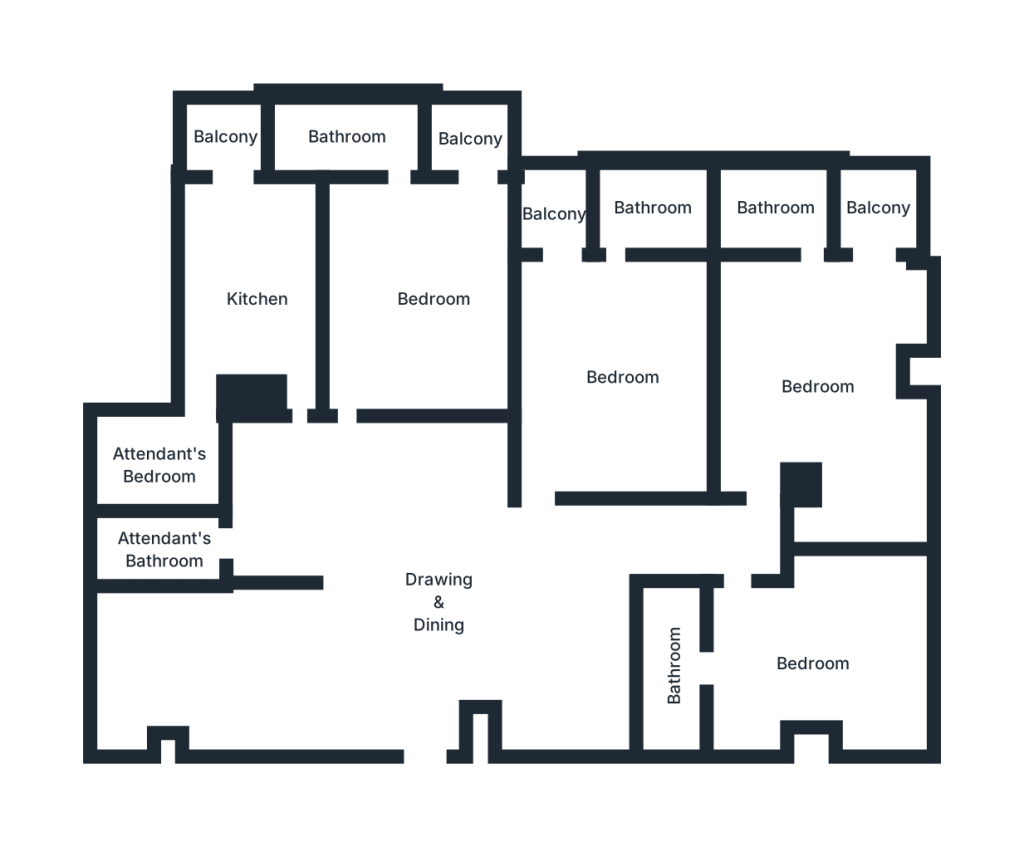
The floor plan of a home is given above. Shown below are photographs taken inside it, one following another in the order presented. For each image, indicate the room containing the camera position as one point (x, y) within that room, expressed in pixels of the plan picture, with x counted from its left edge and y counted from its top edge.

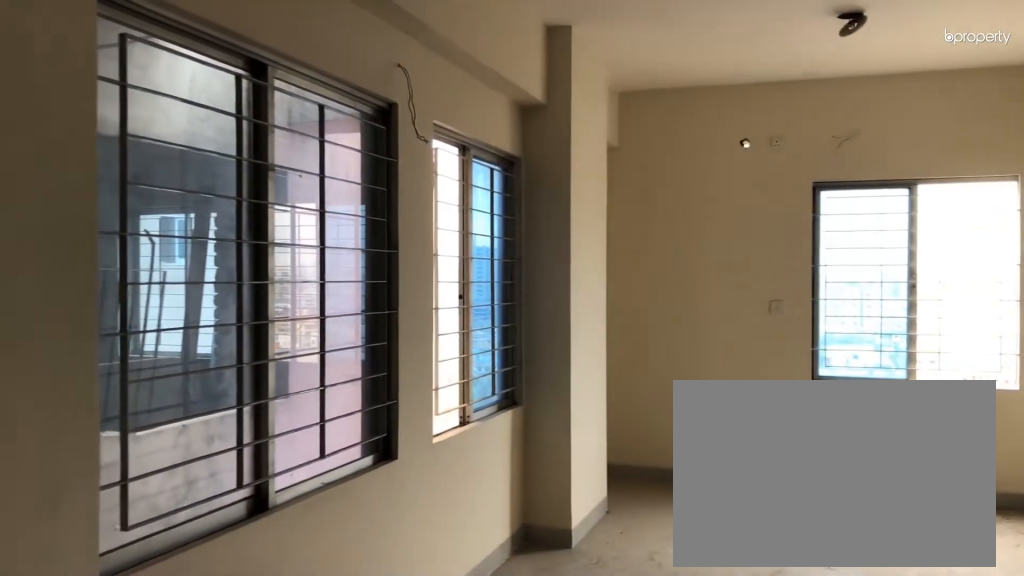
(309, 672)
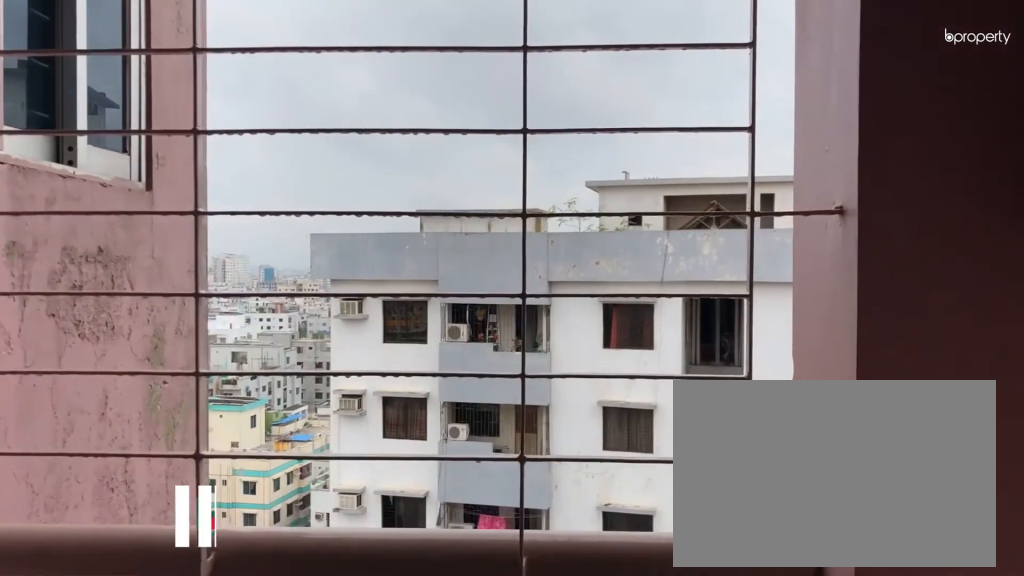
(470, 142)
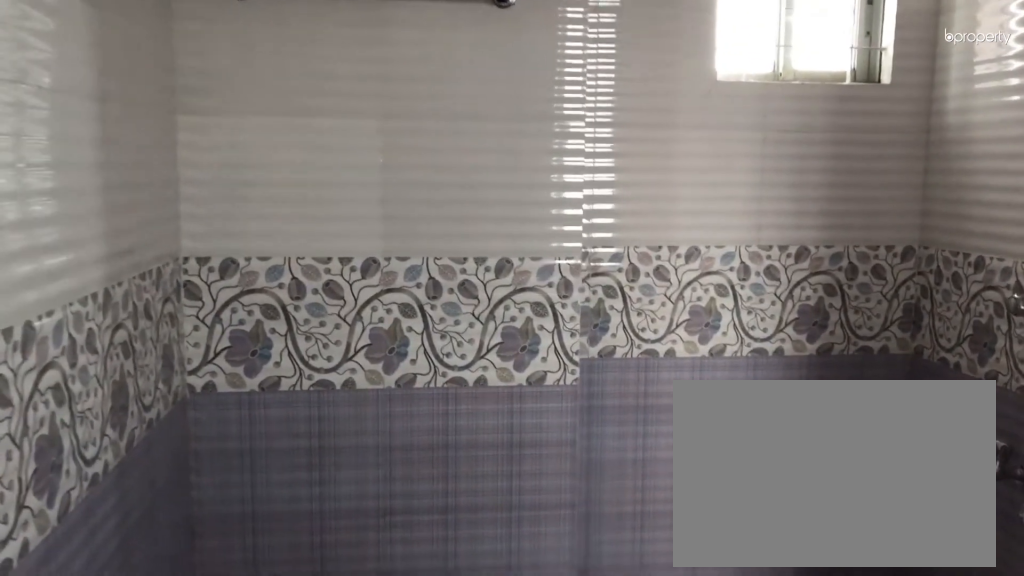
(342, 136)
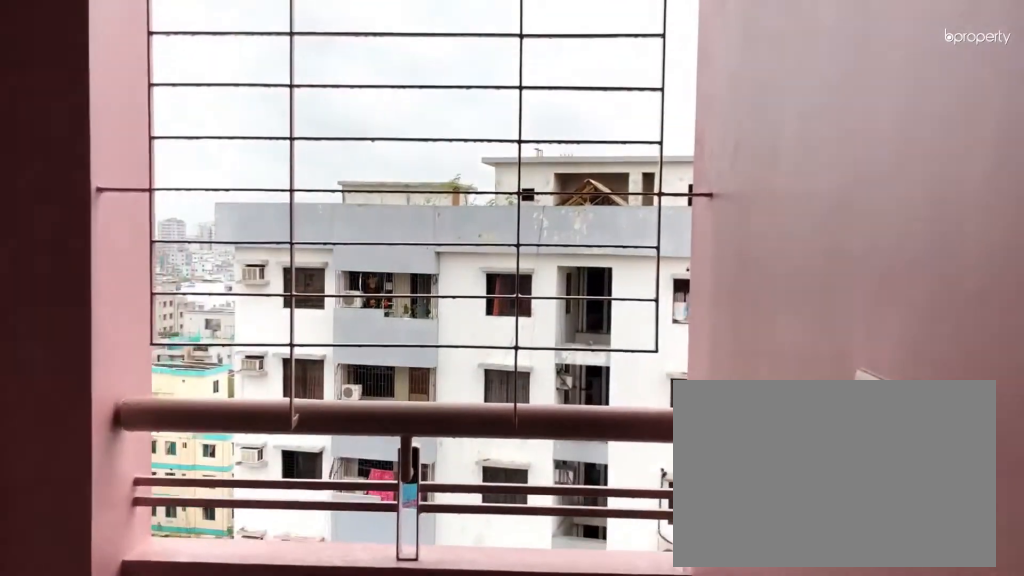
(555, 218)
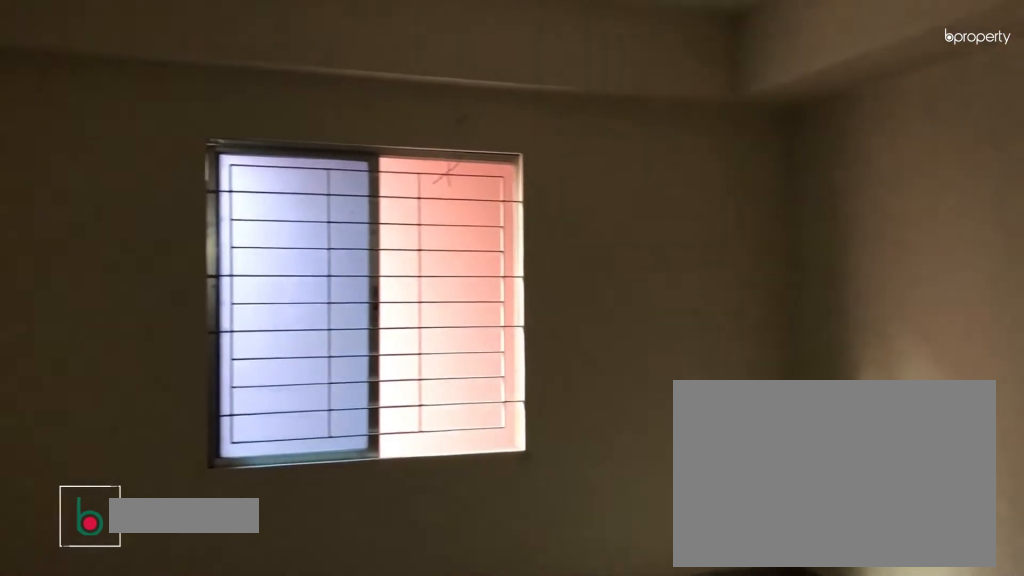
(811, 666)
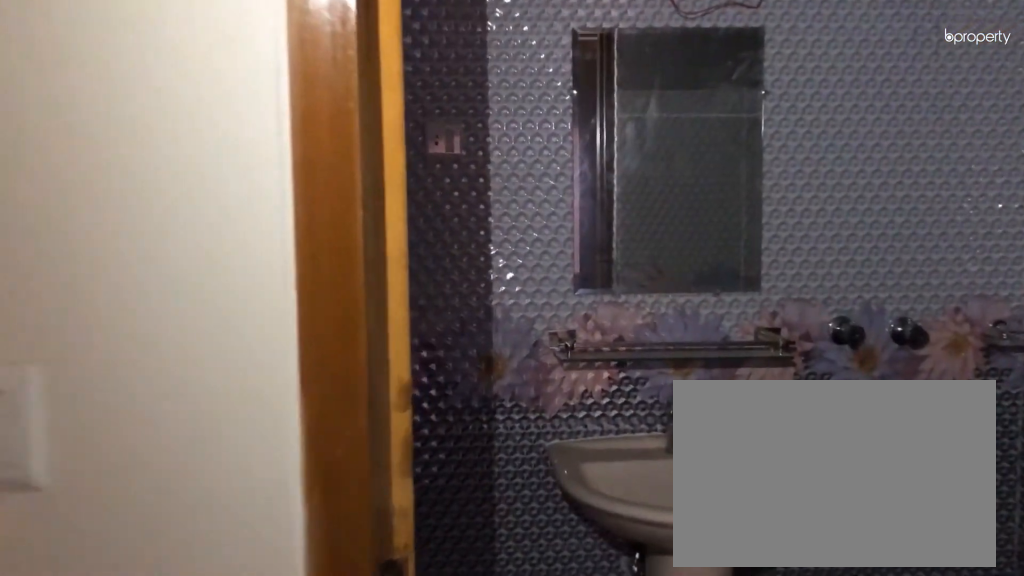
(674, 666)
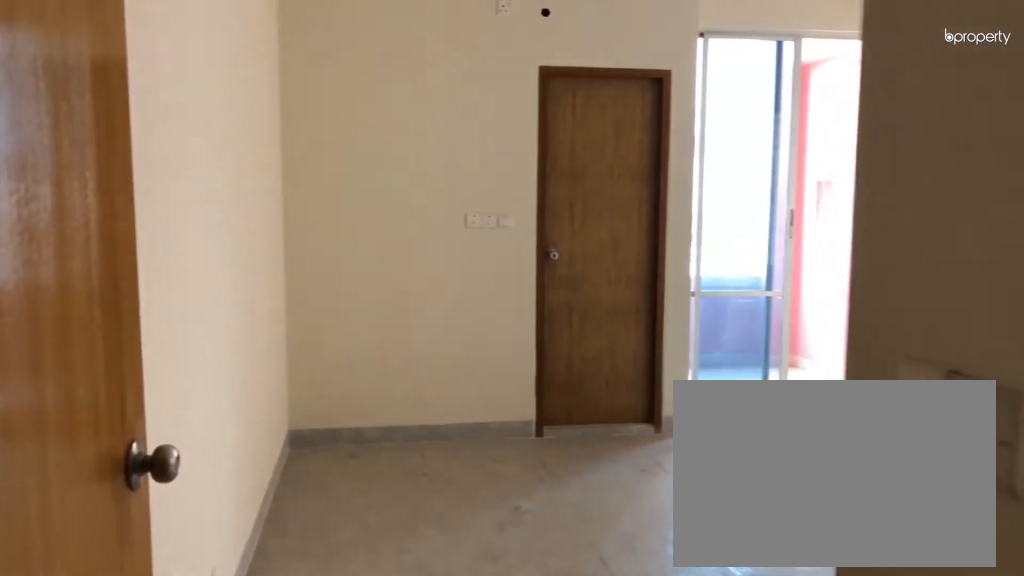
(819, 386)
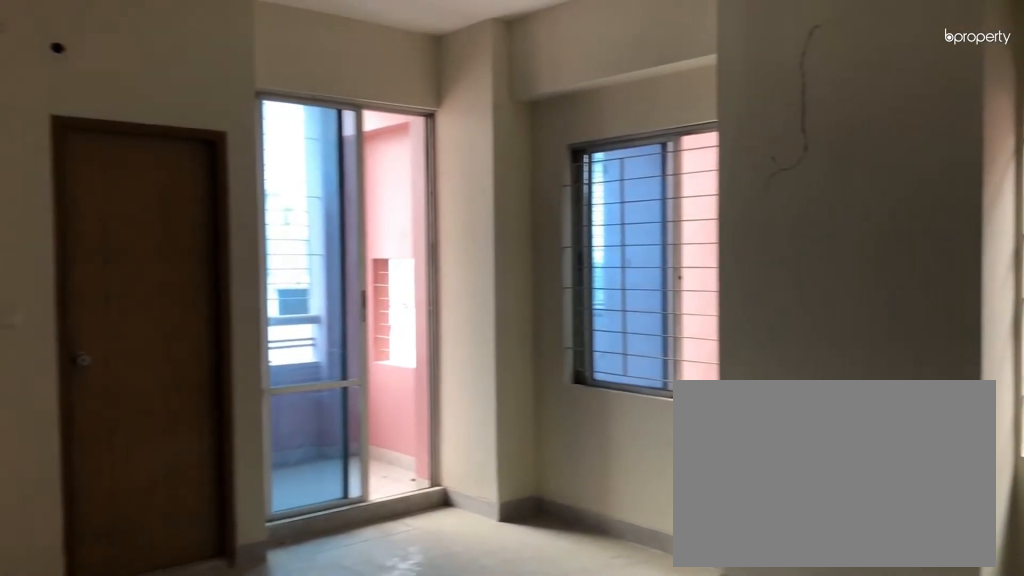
(820, 386)
